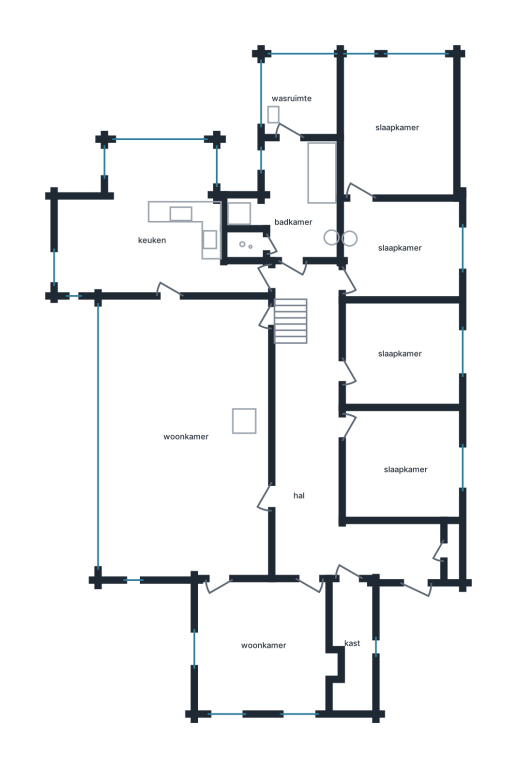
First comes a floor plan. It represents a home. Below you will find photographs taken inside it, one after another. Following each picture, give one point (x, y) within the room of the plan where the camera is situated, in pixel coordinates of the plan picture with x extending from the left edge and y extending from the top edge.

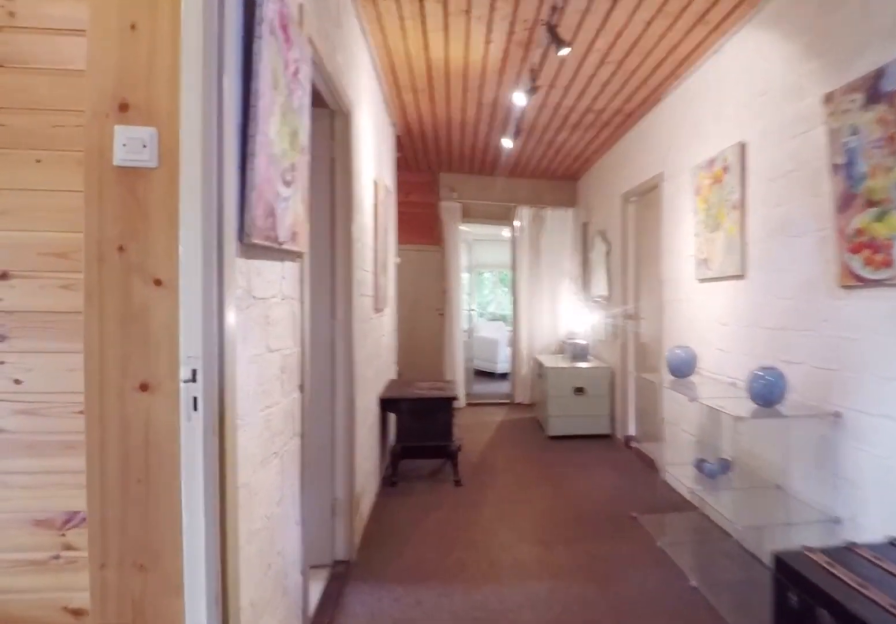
(327, 454)
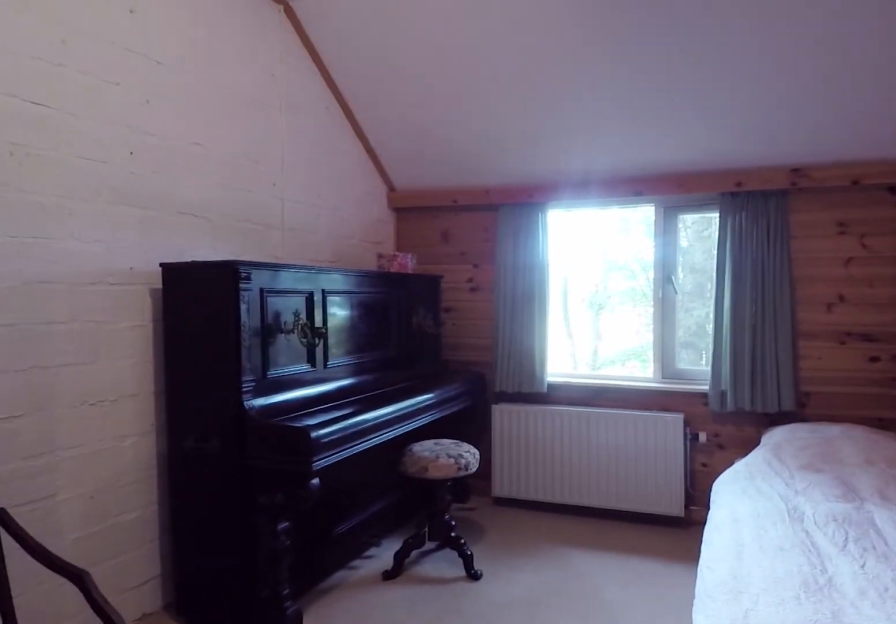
(400, 353)
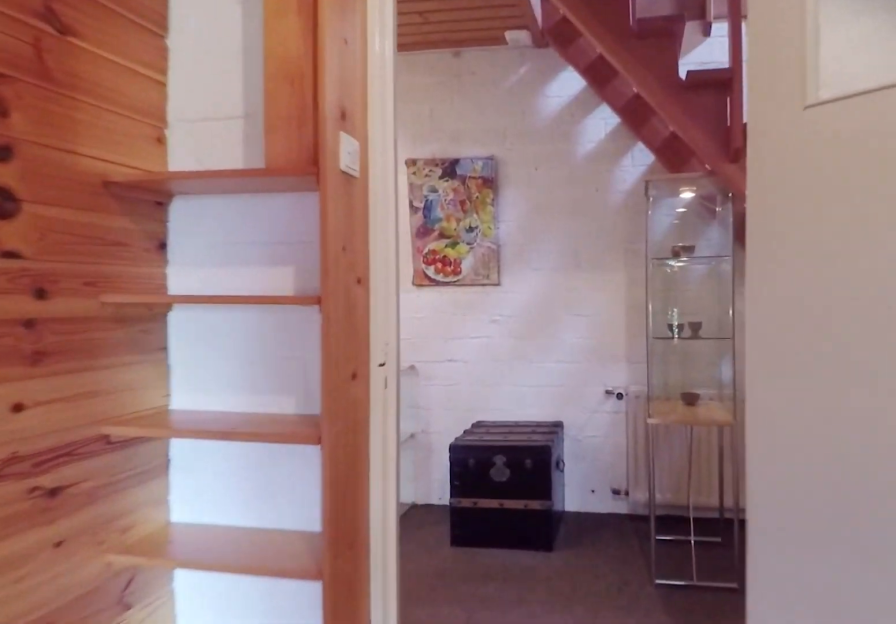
(400, 353)
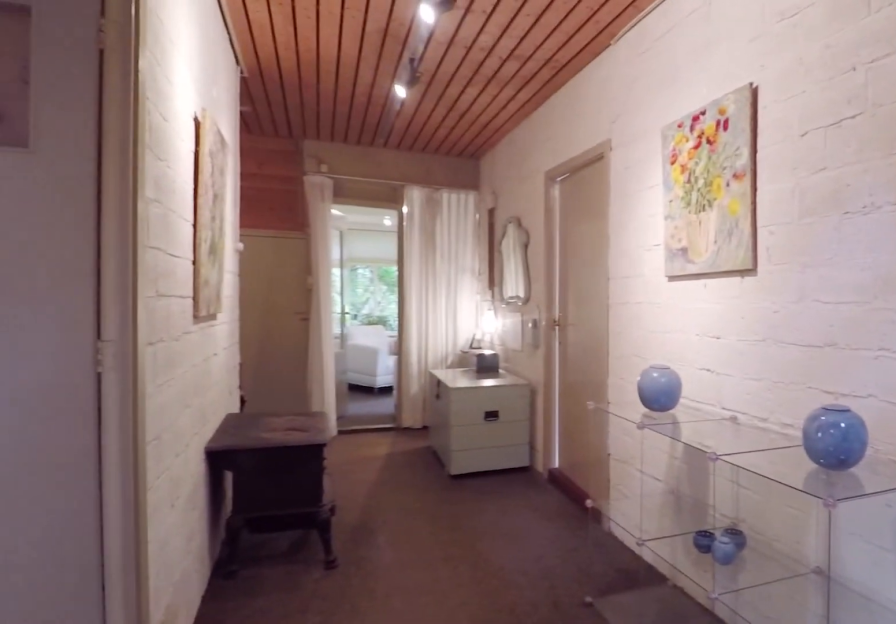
(327, 454)
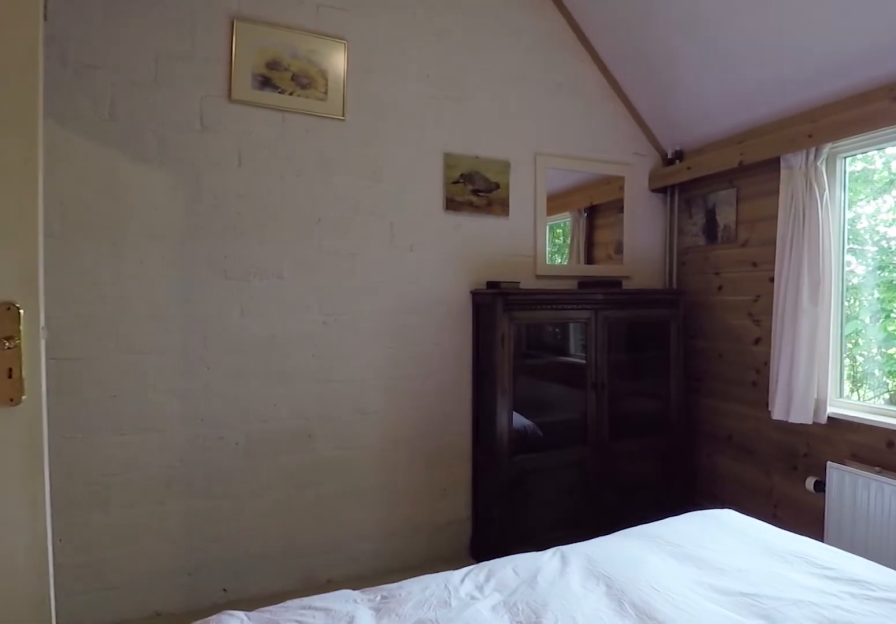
(400, 464)
